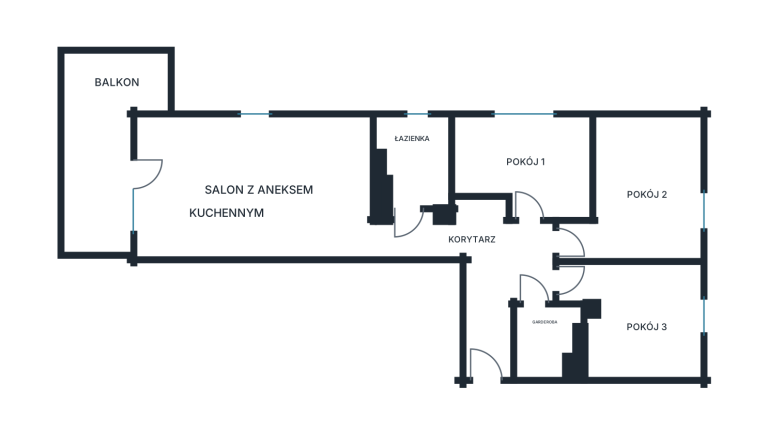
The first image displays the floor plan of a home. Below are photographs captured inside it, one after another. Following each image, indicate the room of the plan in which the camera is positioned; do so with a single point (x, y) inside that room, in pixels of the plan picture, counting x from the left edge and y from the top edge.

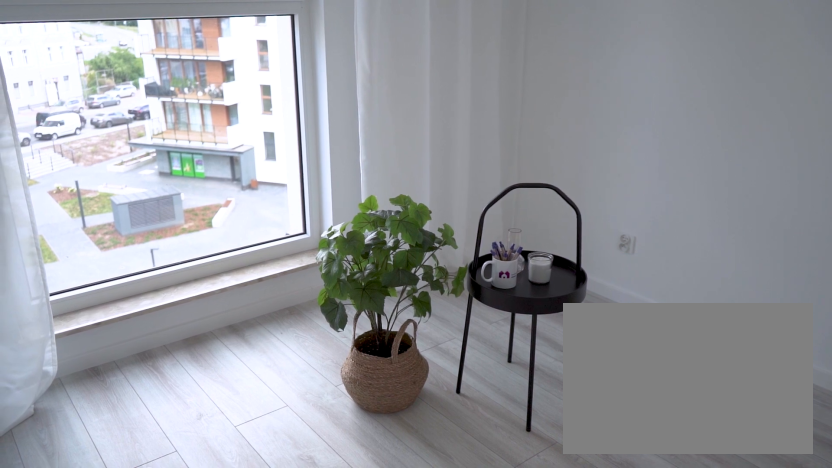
(641, 318)
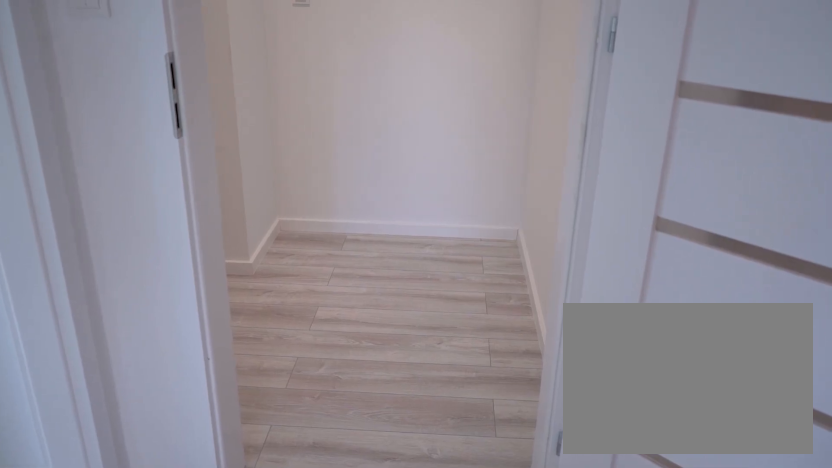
(545, 338)
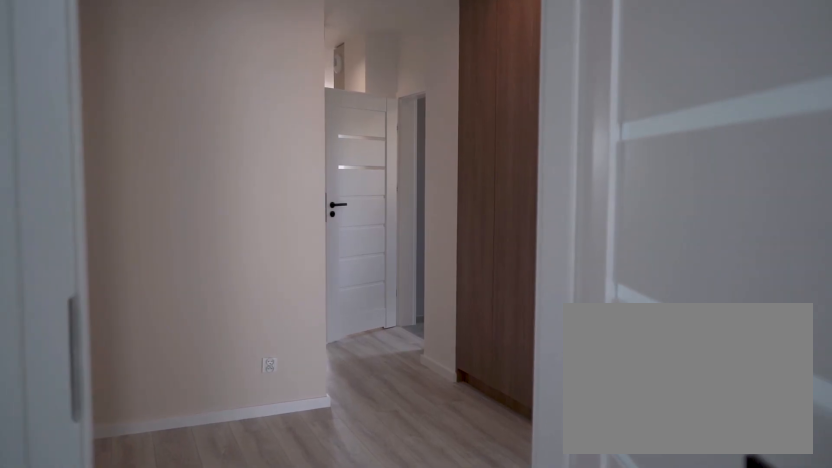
(481, 265)
